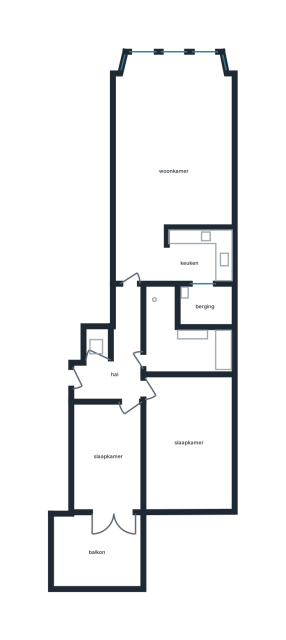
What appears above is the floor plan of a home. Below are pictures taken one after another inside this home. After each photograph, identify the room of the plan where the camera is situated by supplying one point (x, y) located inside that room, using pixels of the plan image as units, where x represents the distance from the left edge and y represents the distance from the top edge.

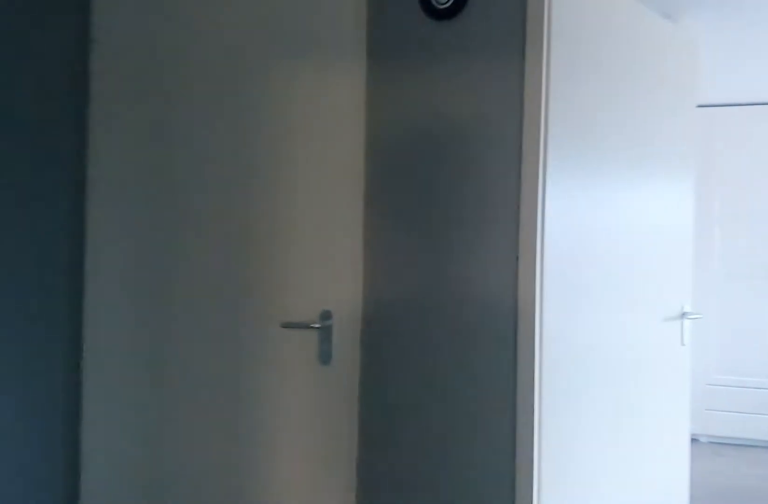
(119, 355)
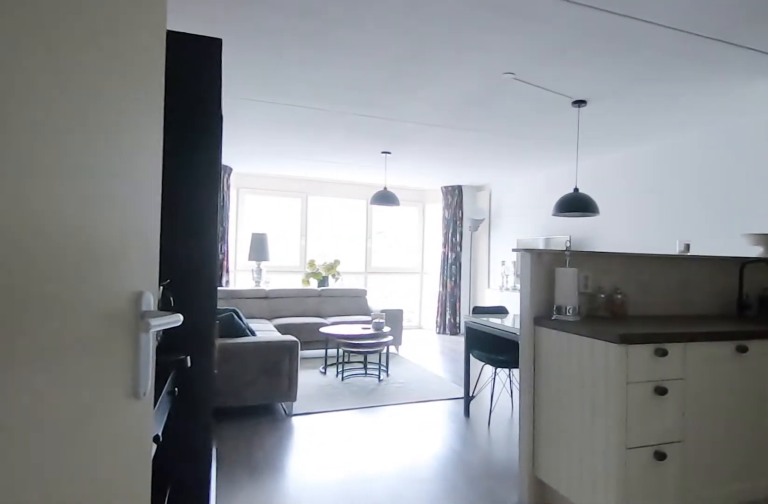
(168, 157)
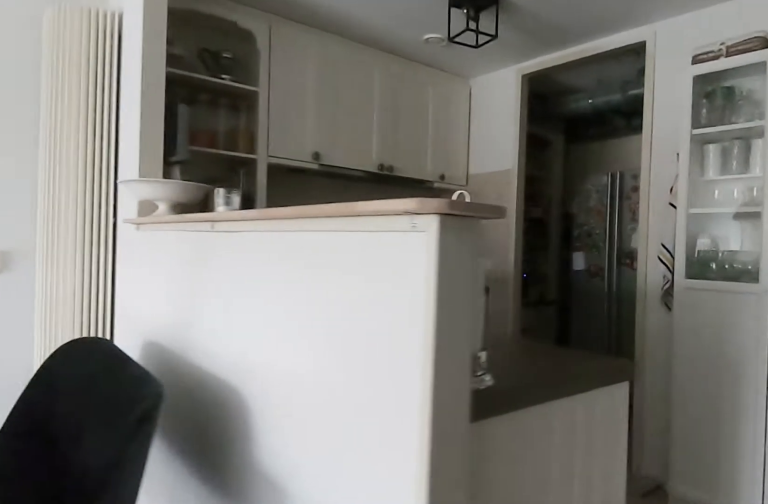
(168, 157)
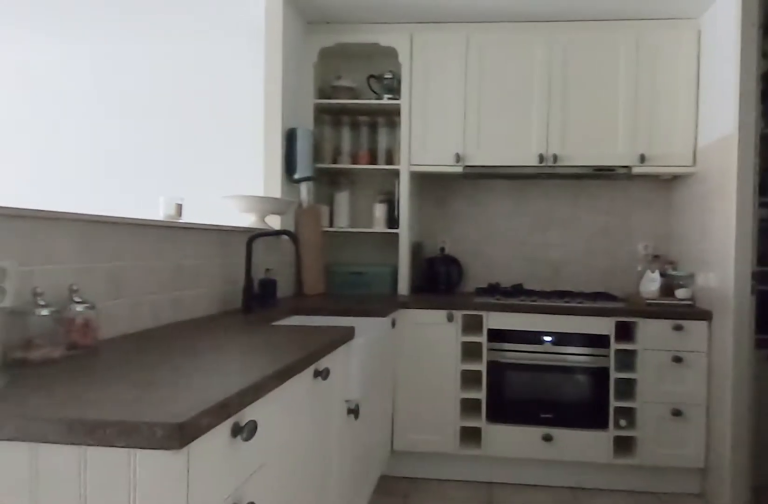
(197, 256)
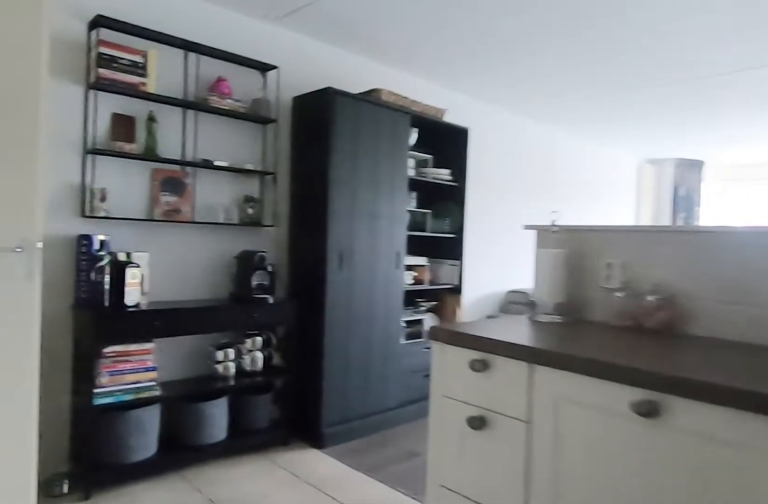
(197, 256)
